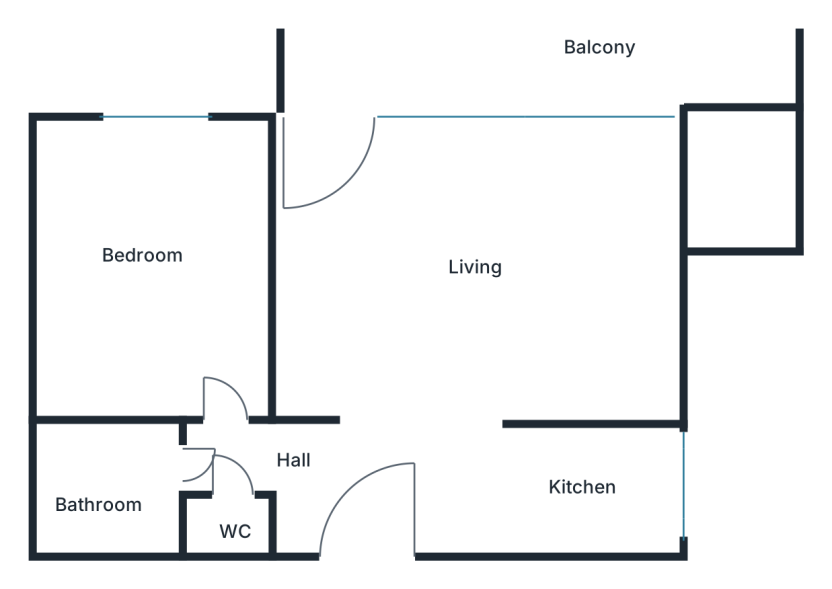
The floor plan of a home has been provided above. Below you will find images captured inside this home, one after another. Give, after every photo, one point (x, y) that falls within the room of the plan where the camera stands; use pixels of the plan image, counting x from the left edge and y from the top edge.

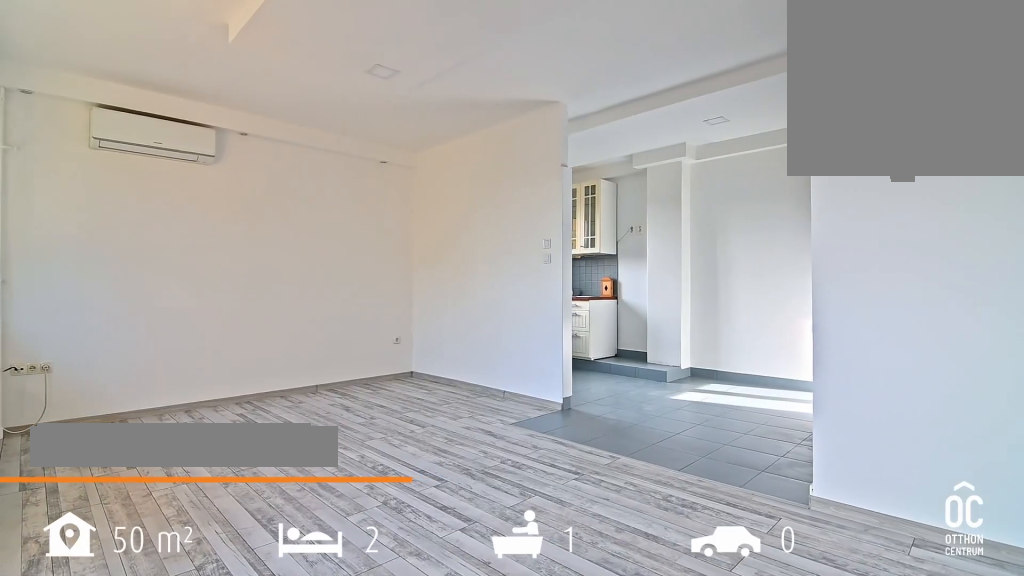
(477, 267)
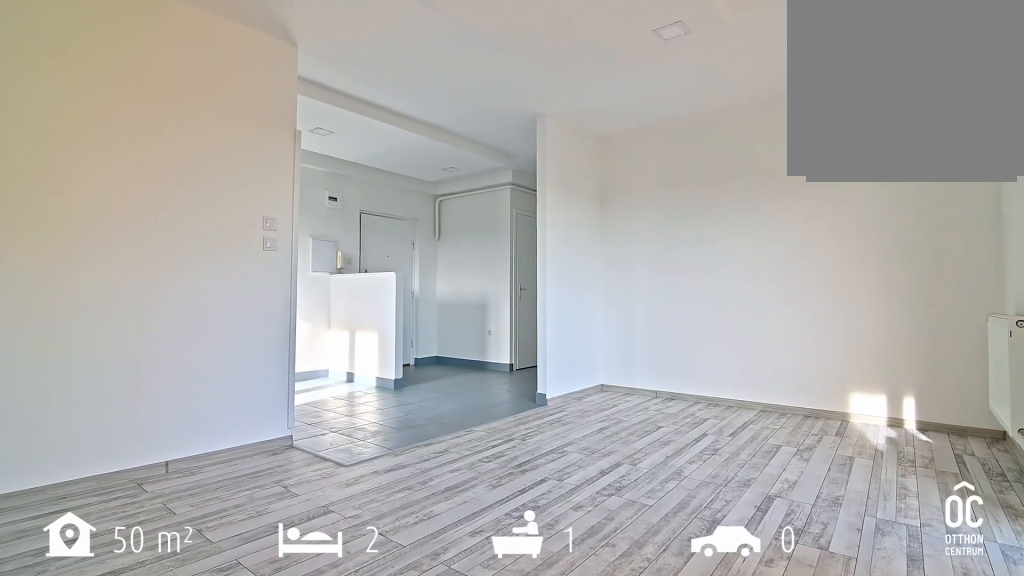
(476, 268)
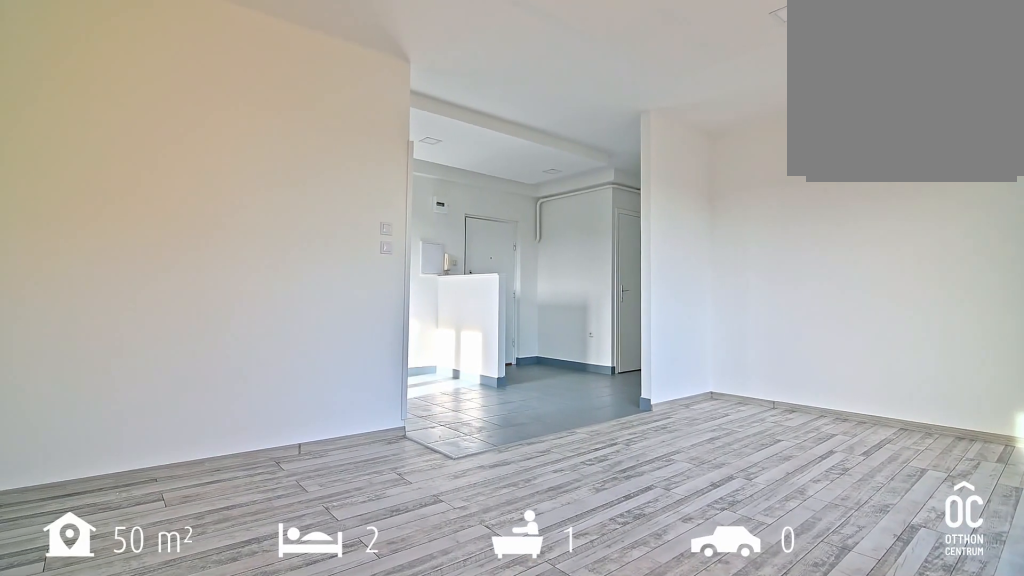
(477, 268)
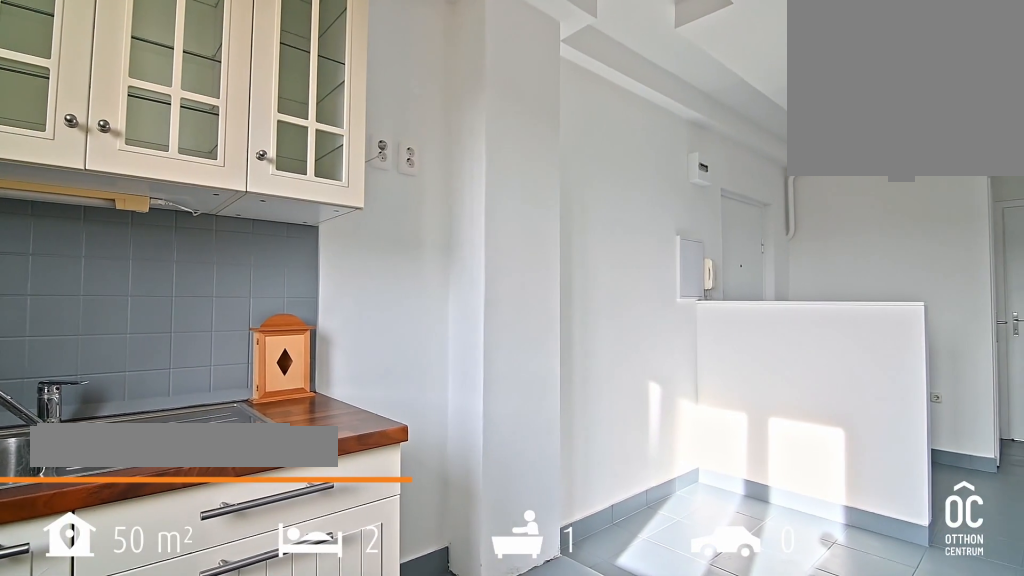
(603, 491)
